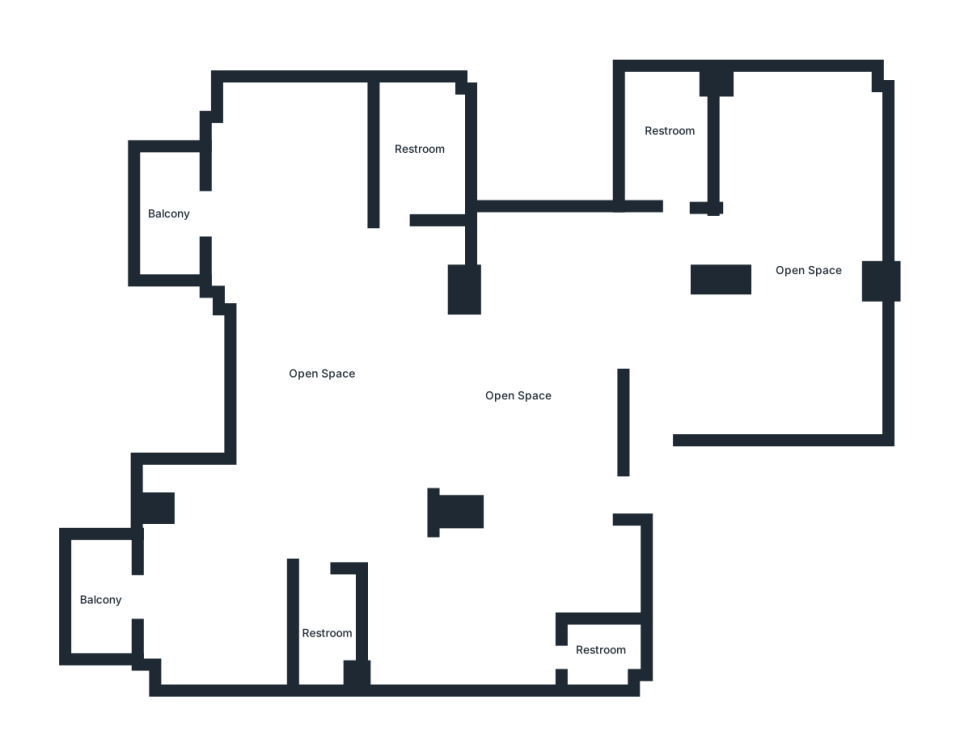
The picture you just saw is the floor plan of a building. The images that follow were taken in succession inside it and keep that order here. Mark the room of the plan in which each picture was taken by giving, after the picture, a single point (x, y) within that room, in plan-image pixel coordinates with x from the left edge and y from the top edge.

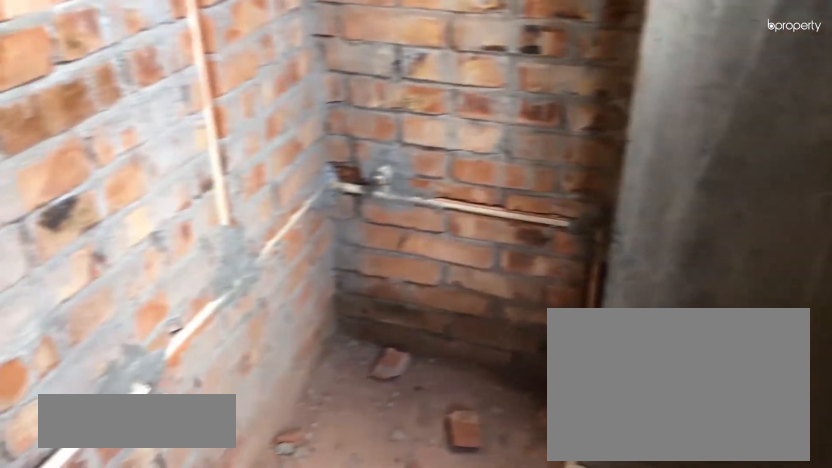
(600, 653)
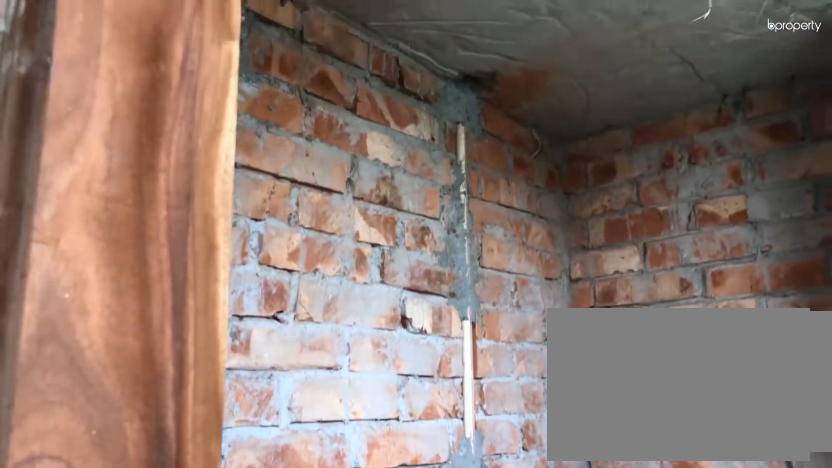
(600, 653)
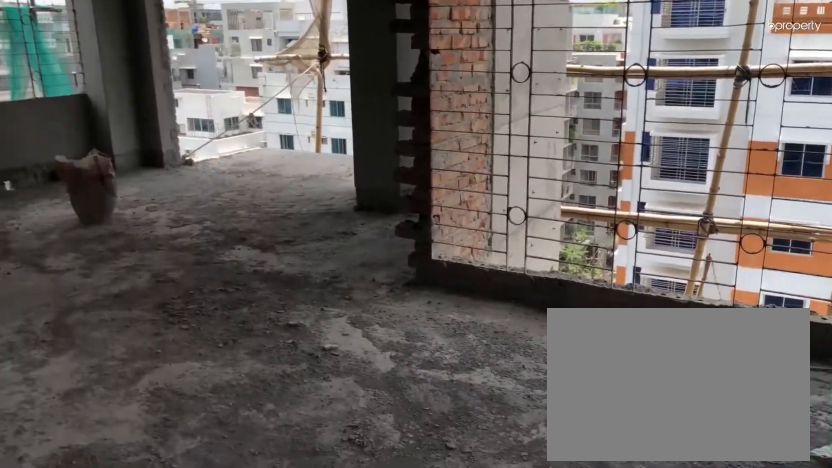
(326, 388)
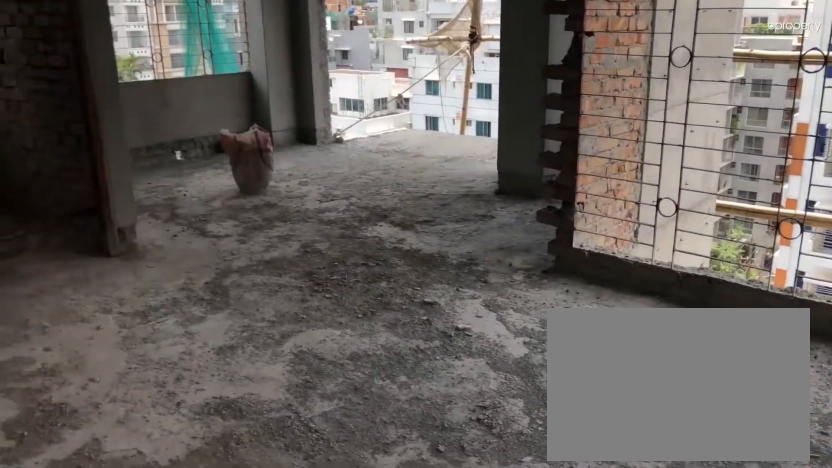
(326, 388)
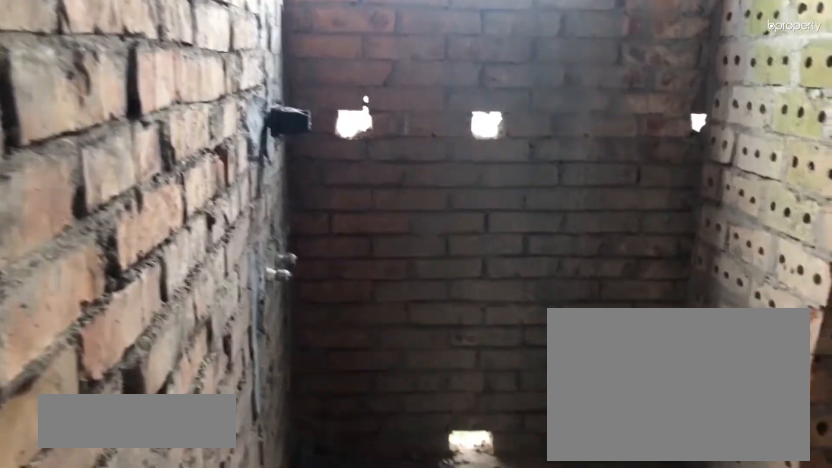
(421, 155)
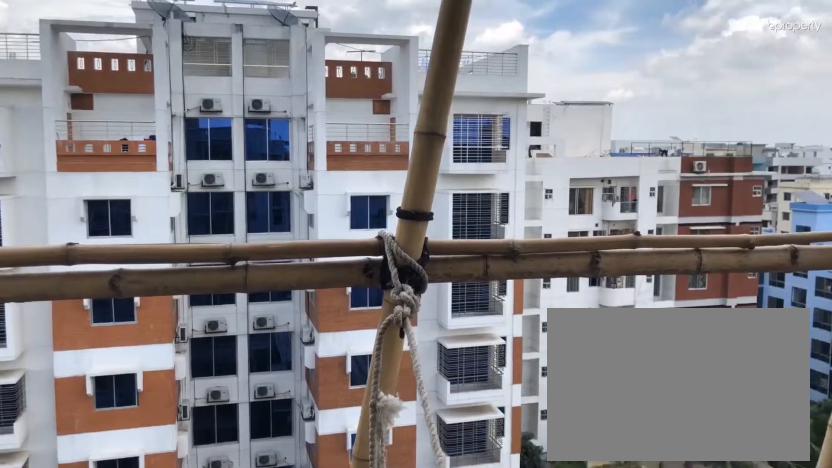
(169, 216)
